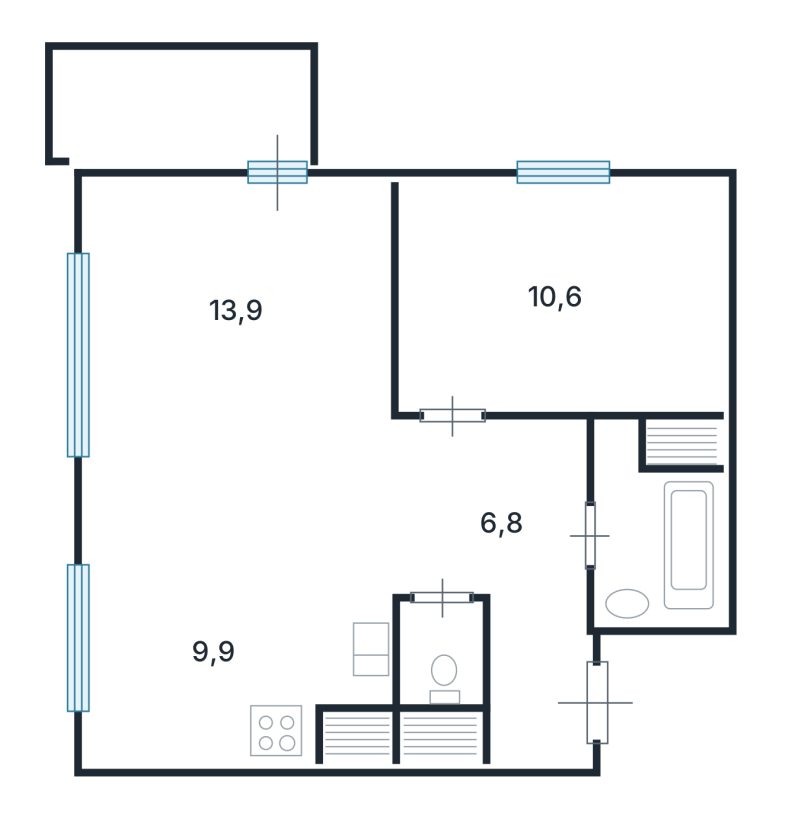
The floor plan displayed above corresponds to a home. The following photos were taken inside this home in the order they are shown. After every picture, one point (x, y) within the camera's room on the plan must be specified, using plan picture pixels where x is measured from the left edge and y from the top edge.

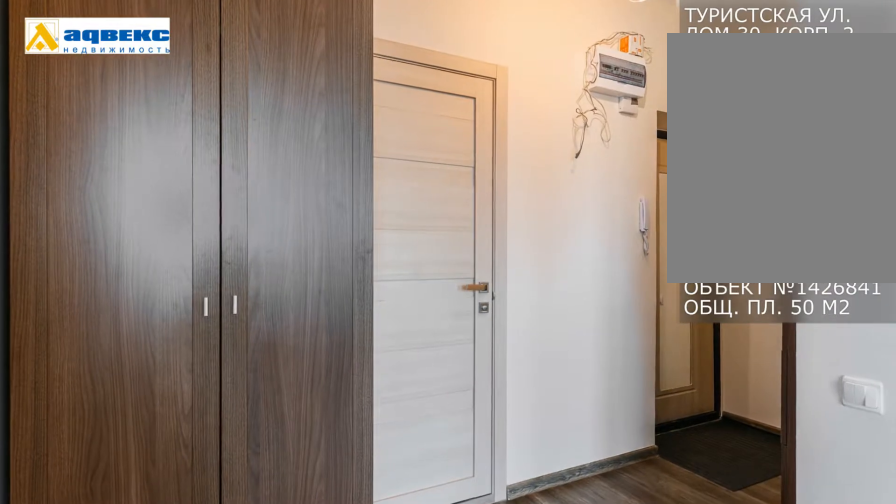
(505, 511)
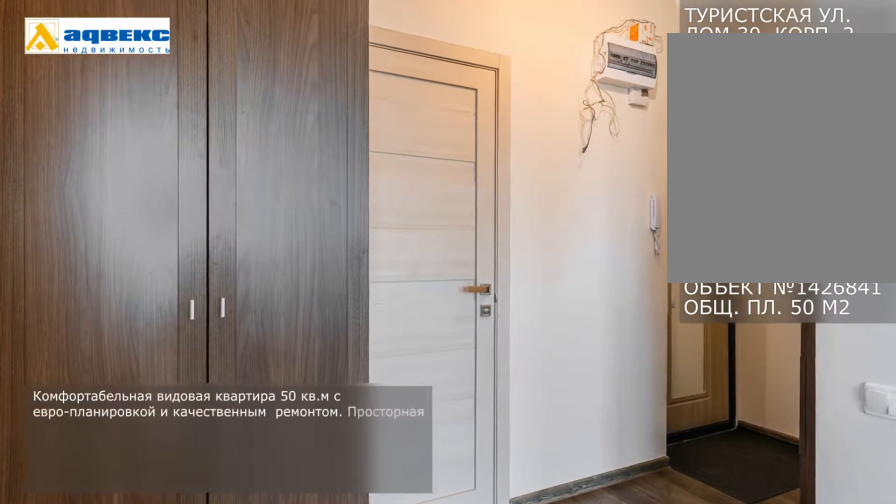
(505, 511)
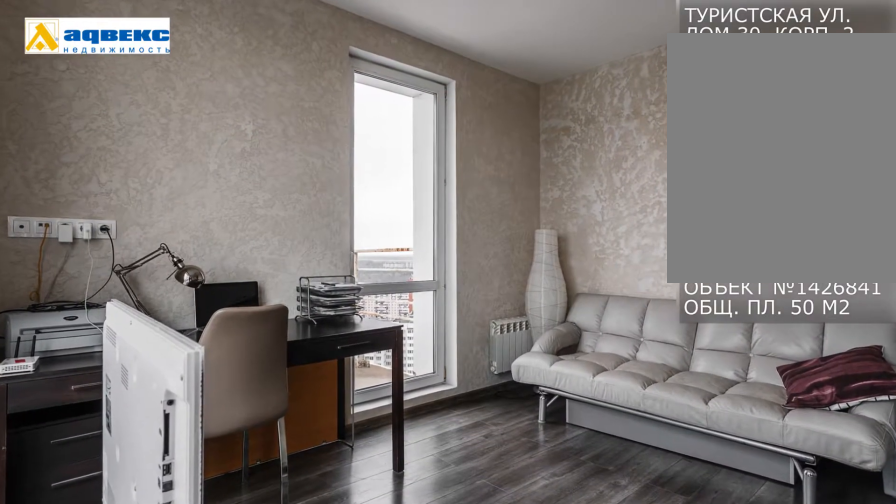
(246, 320)
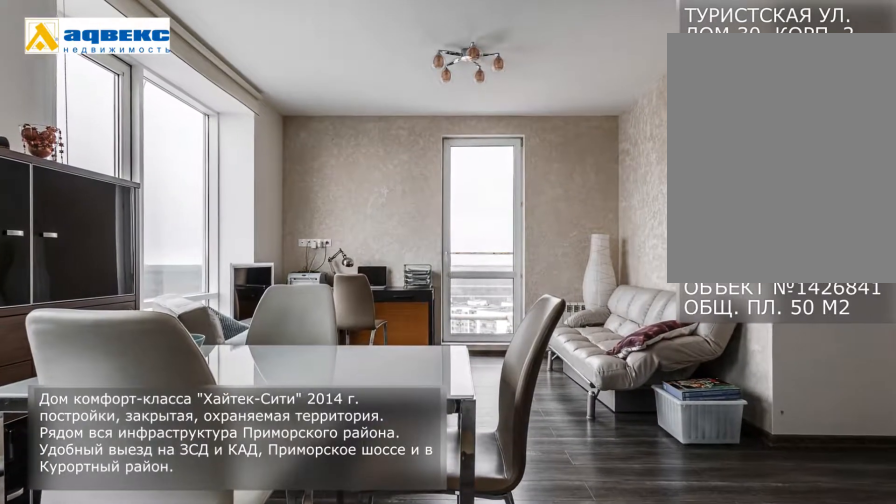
(246, 320)
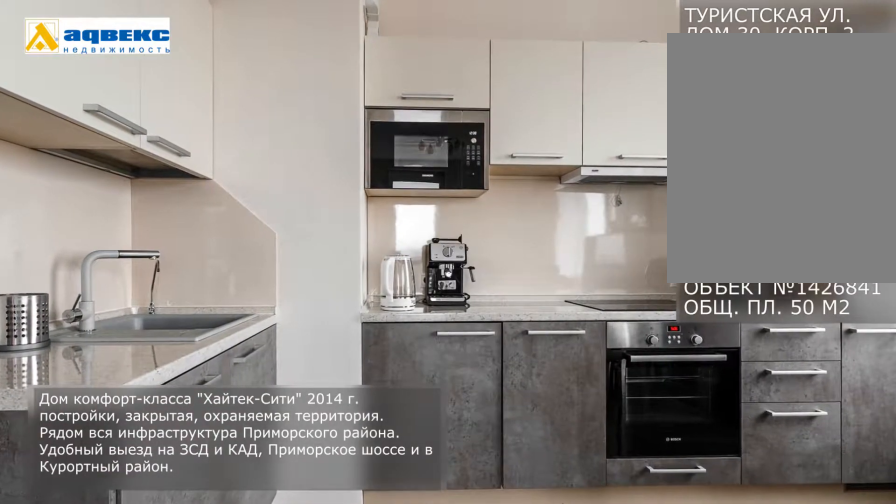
(212, 645)
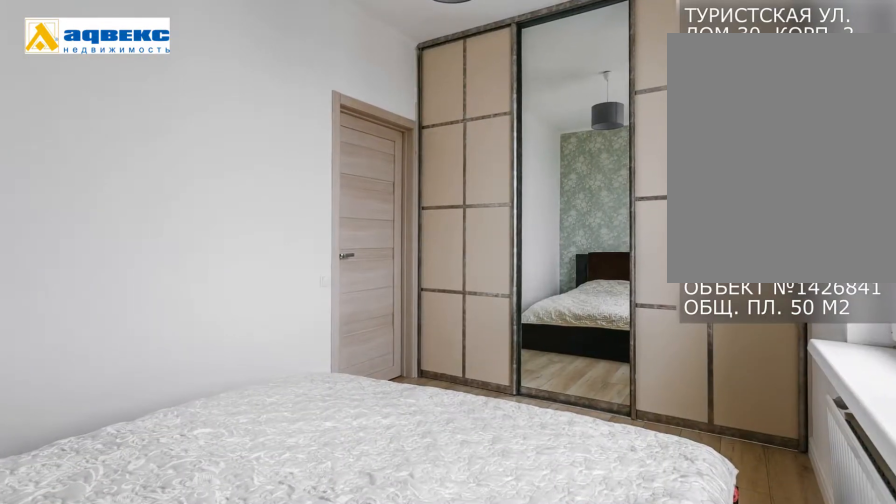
(562, 295)
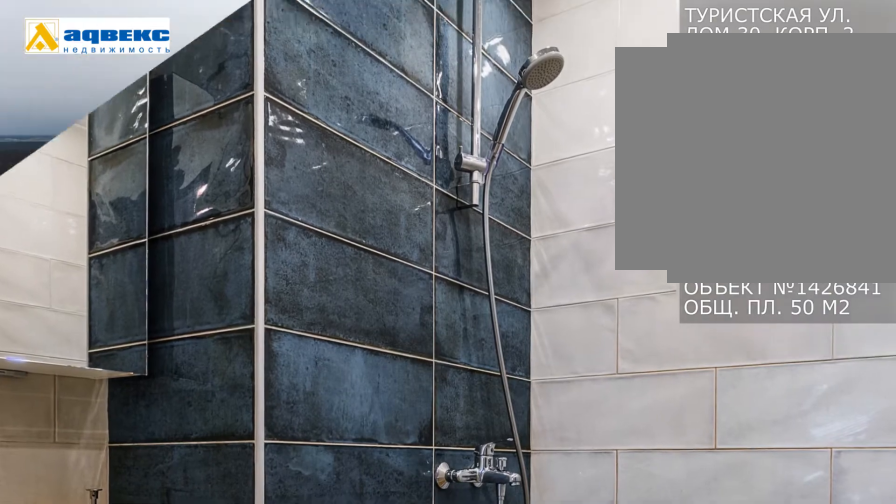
(664, 523)
